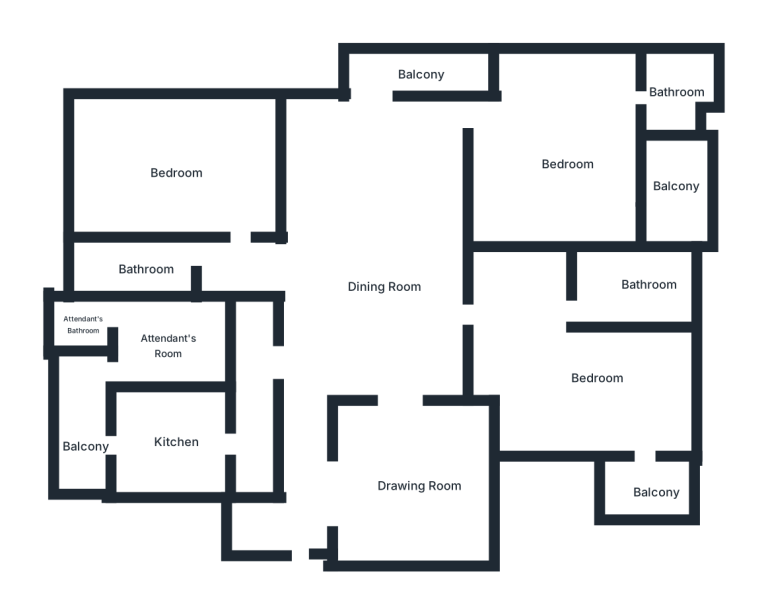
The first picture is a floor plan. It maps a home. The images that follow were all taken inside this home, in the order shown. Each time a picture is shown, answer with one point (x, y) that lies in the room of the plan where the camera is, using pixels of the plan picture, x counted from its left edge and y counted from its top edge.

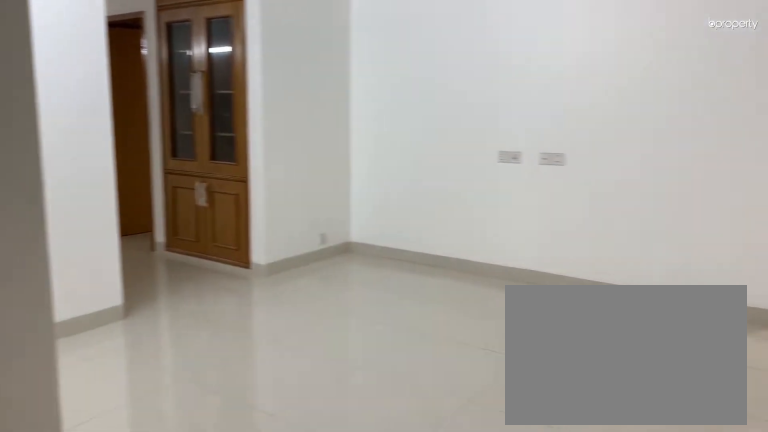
(420, 482)
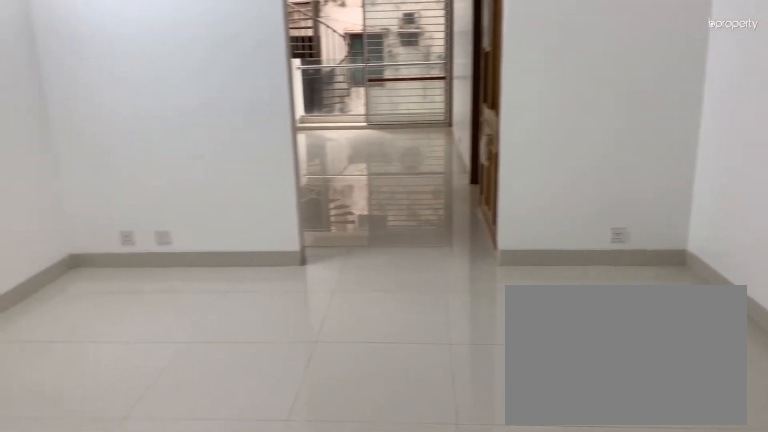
(420, 482)
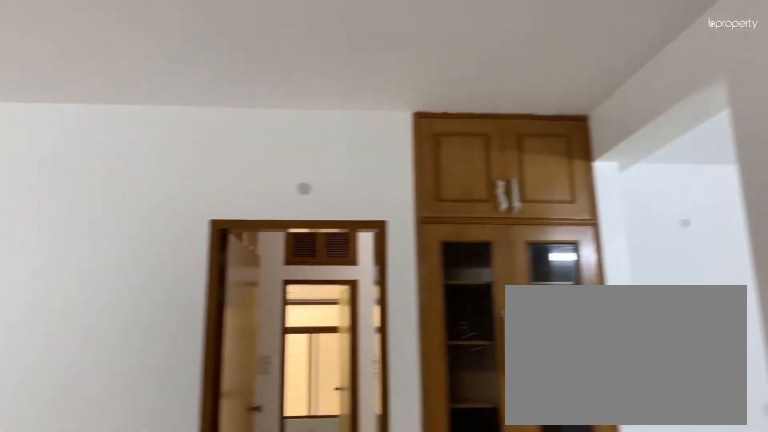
(389, 287)
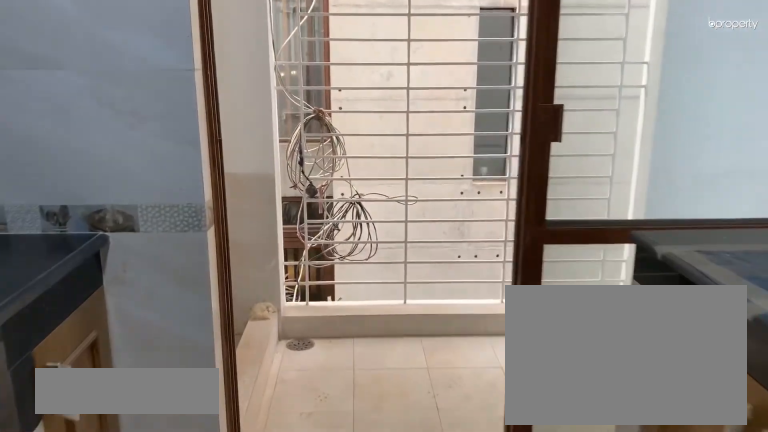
(177, 438)
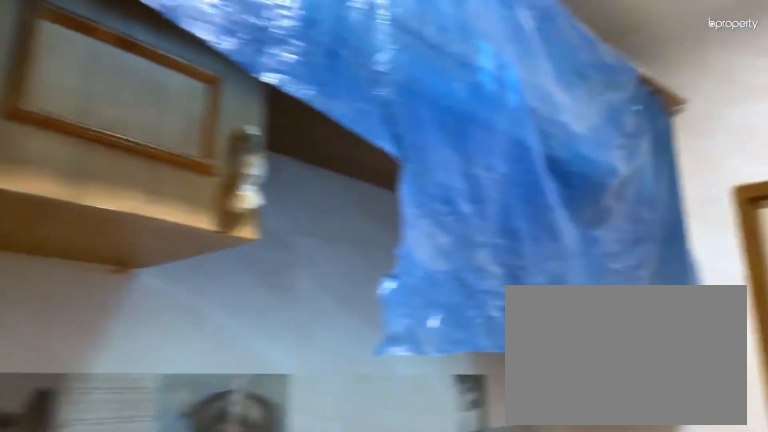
(177, 438)
